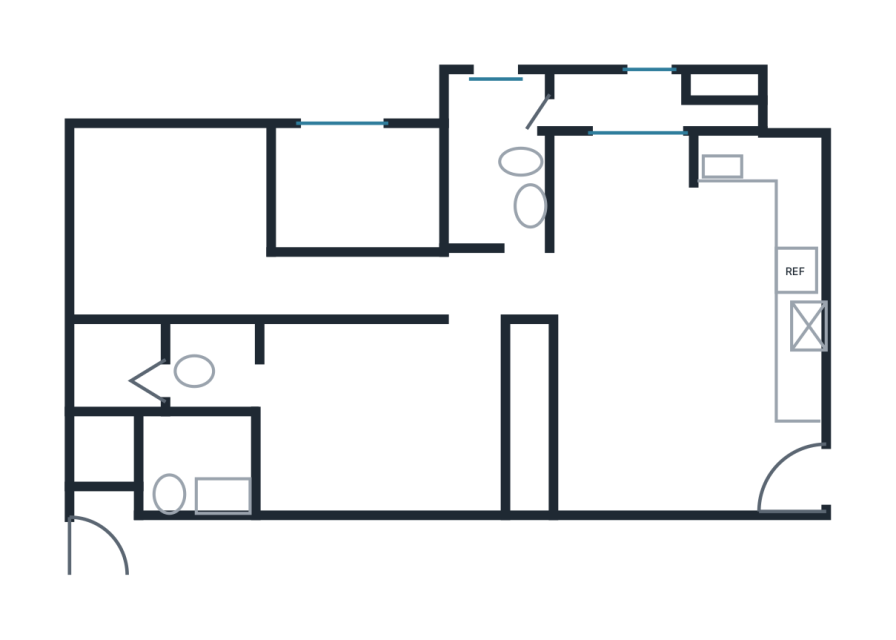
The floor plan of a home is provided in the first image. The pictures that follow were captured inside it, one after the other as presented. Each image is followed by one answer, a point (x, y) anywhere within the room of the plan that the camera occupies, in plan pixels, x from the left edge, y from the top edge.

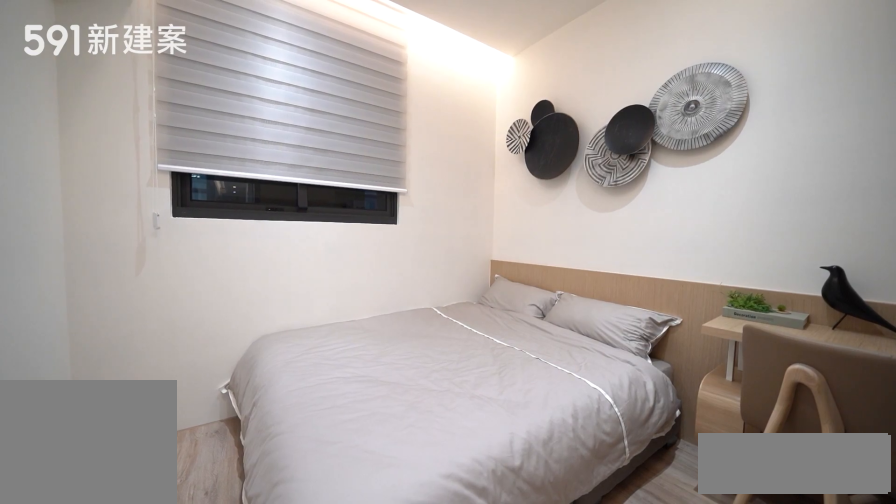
(168, 216)
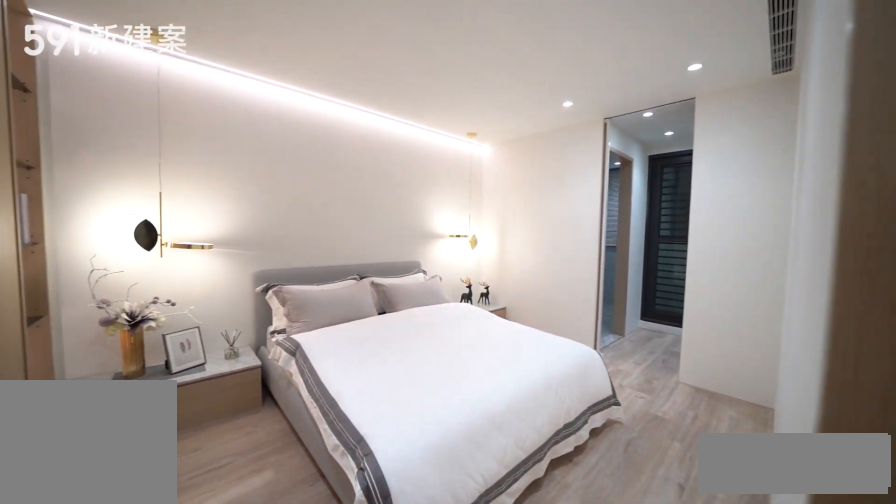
(375, 413)
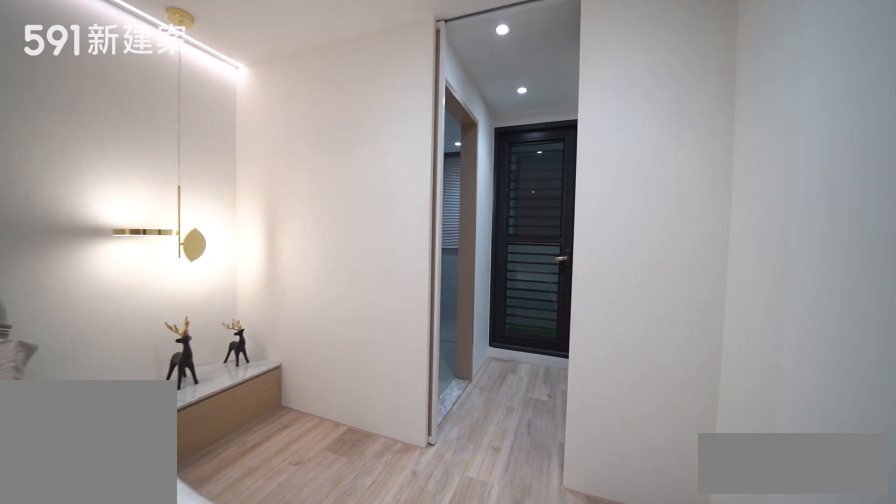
(375, 413)
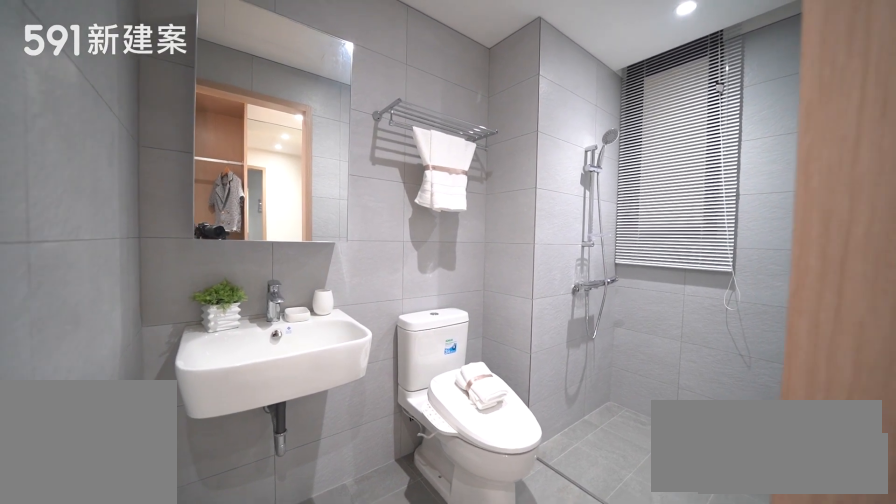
(165, 461)
